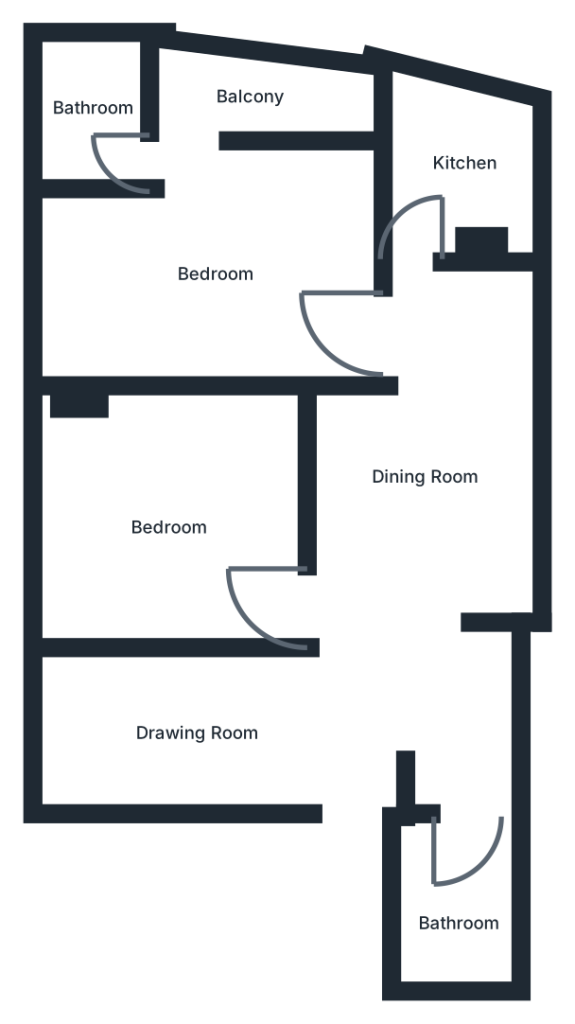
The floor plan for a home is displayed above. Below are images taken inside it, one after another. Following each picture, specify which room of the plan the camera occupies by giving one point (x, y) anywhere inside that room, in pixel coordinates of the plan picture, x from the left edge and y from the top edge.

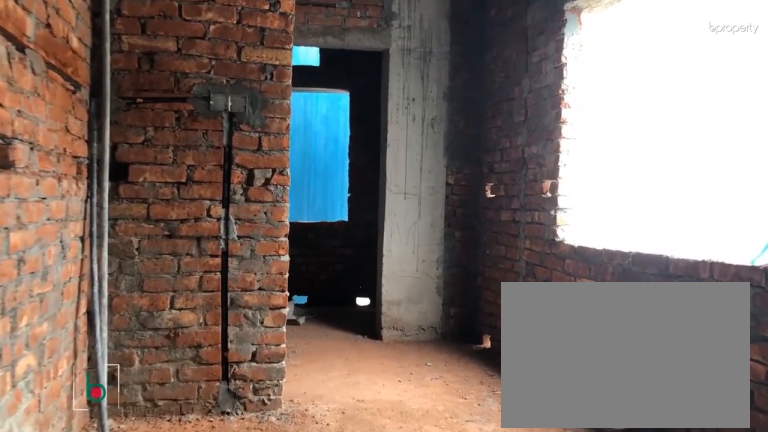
(426, 491)
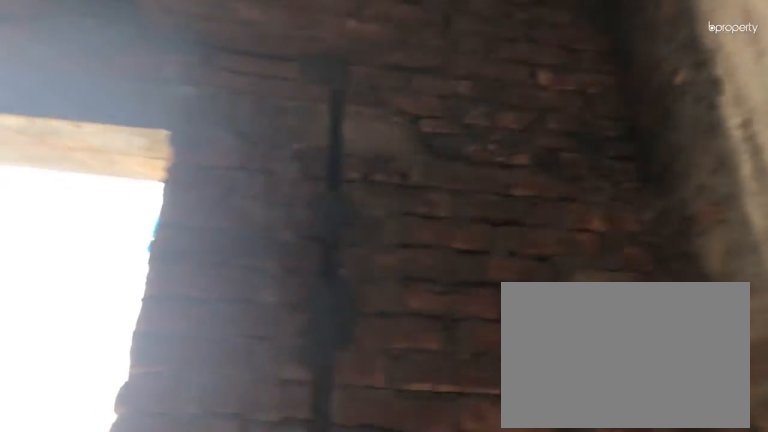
(426, 491)
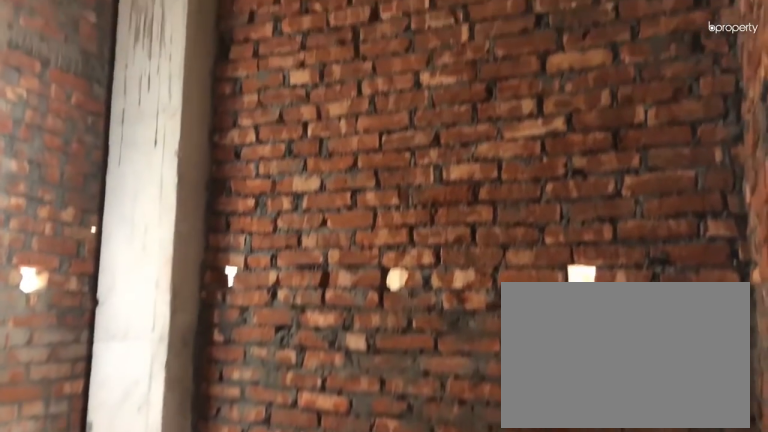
(176, 518)
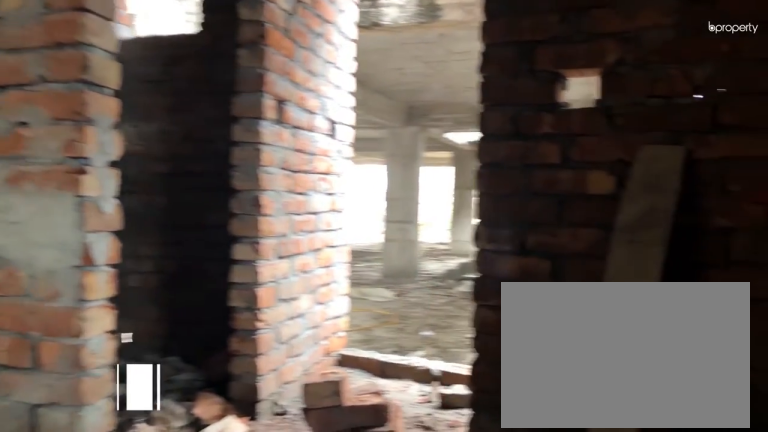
(216, 263)
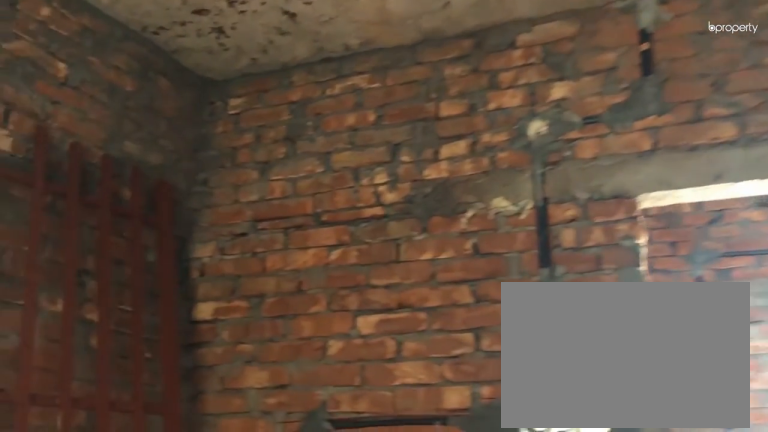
(213, 261)
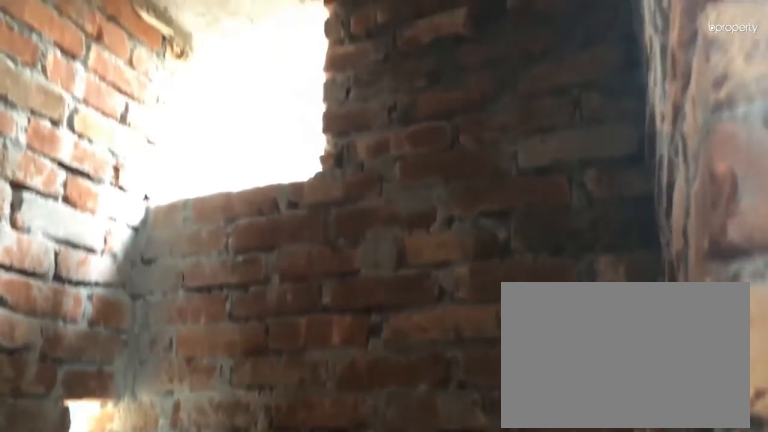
(89, 110)
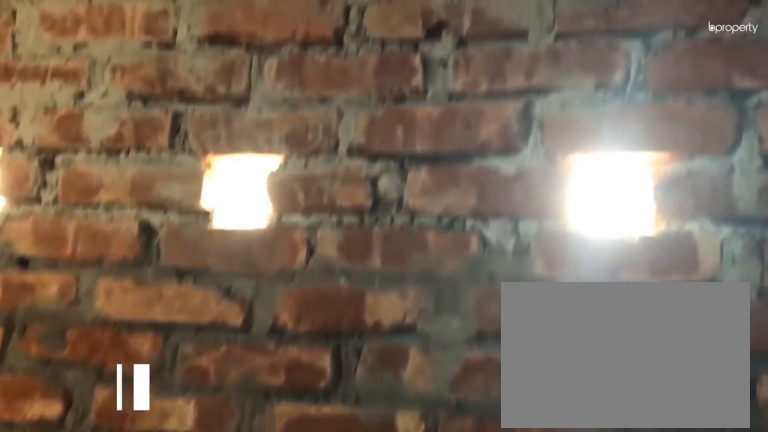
(464, 169)
